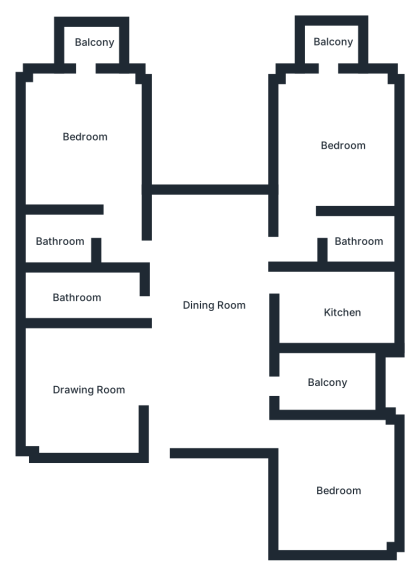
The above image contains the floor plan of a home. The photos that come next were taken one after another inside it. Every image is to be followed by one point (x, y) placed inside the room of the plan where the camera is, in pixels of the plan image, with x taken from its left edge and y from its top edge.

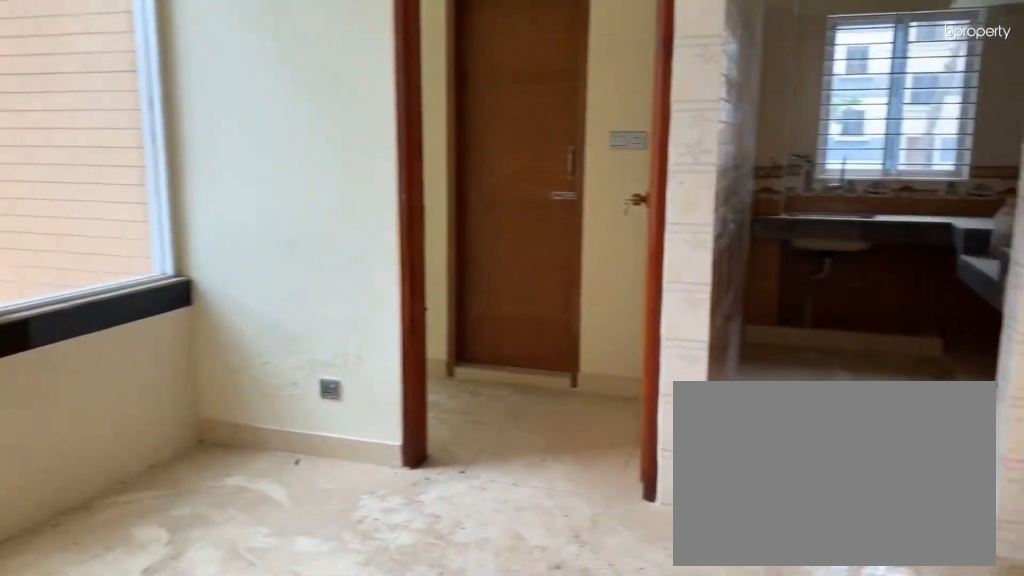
(209, 313)
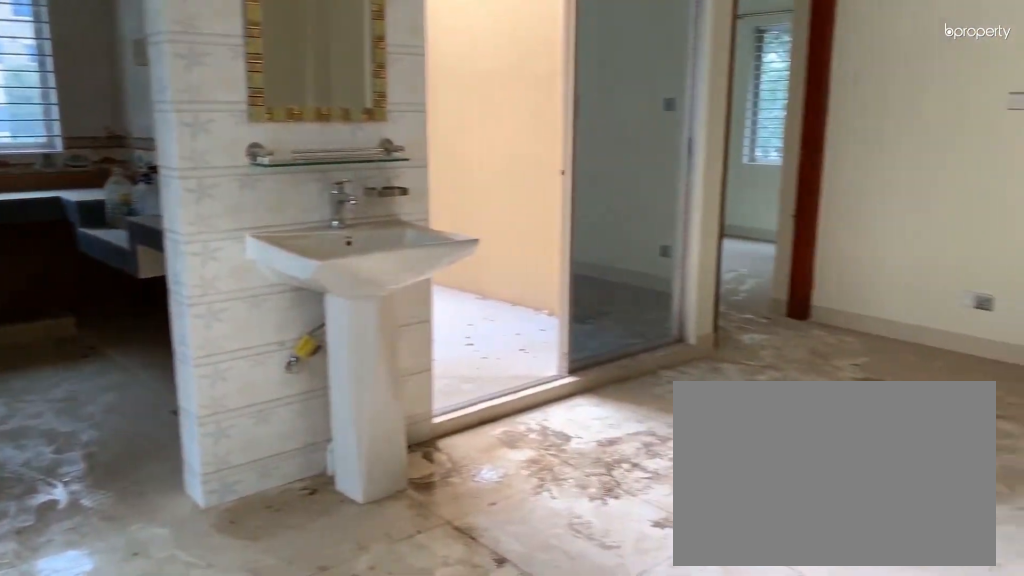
(209, 313)
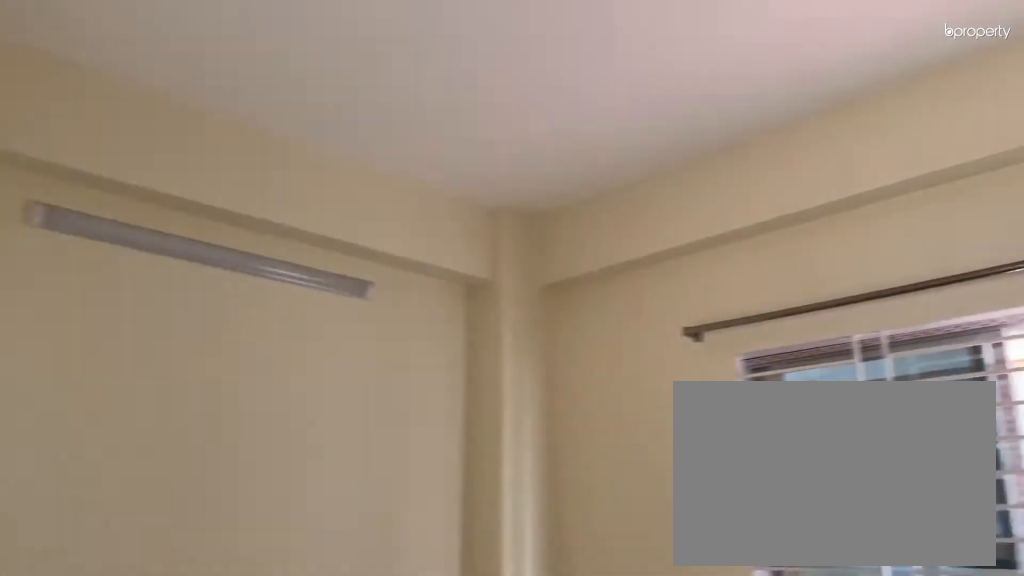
(87, 391)
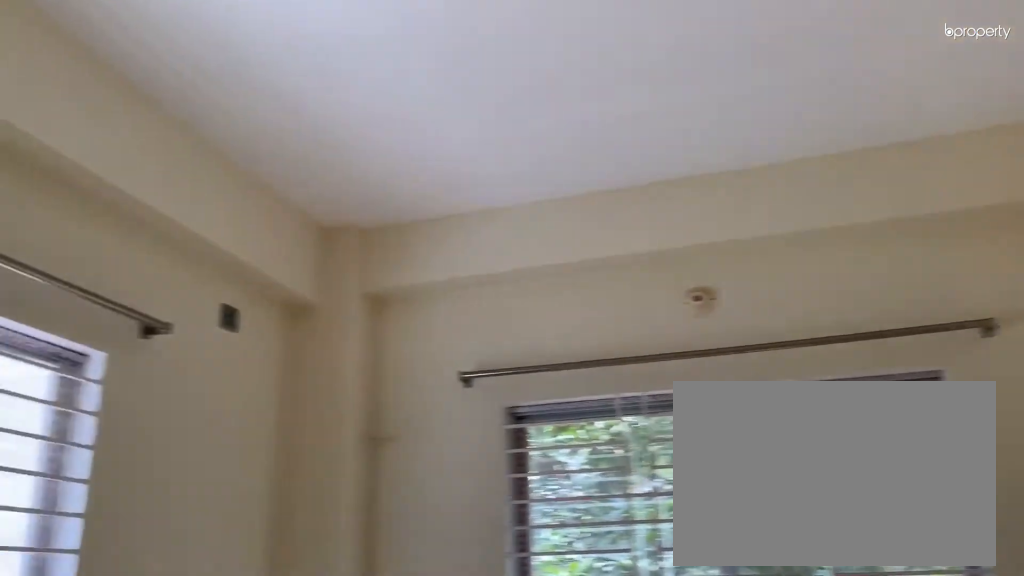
(331, 487)
